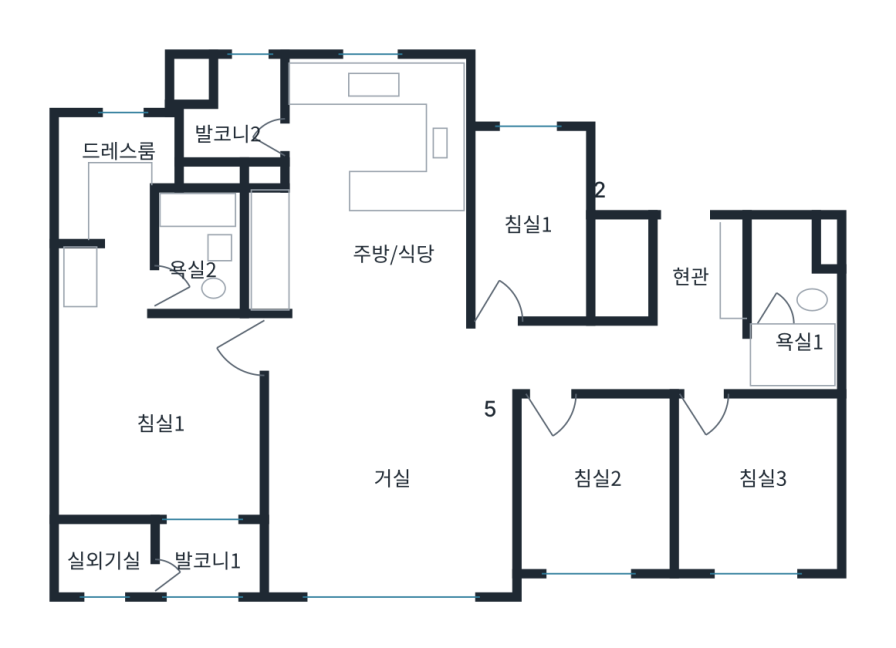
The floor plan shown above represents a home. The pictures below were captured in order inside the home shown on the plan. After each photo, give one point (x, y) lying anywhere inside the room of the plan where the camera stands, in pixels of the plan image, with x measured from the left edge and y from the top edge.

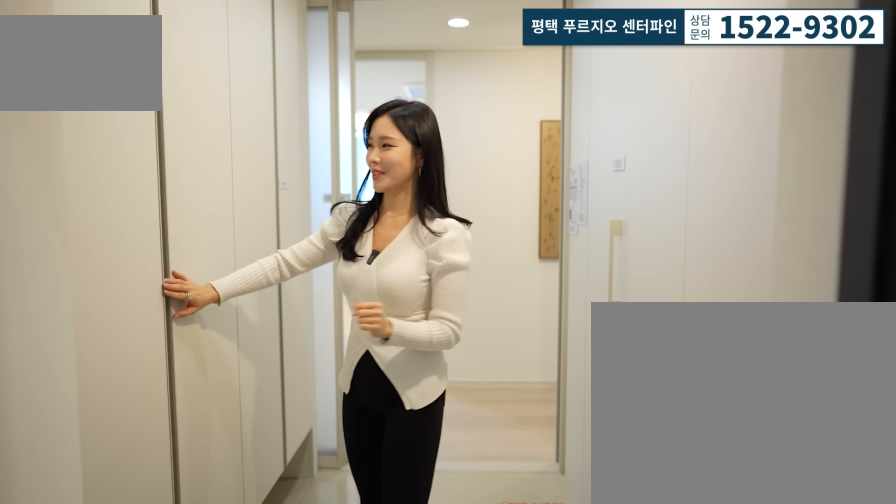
(715, 261)
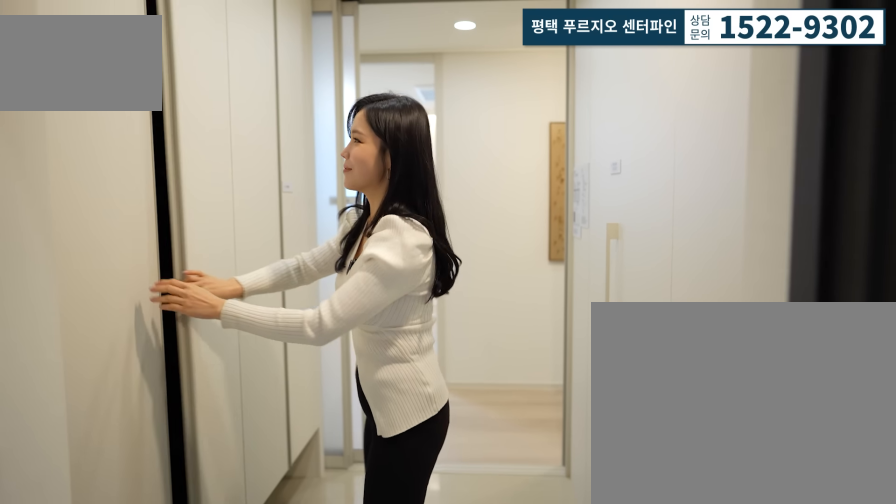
(676, 250)
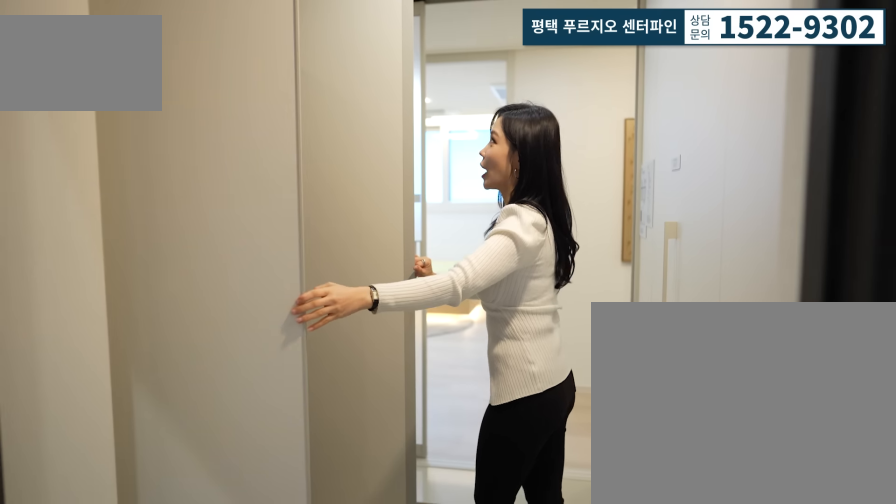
(675, 251)
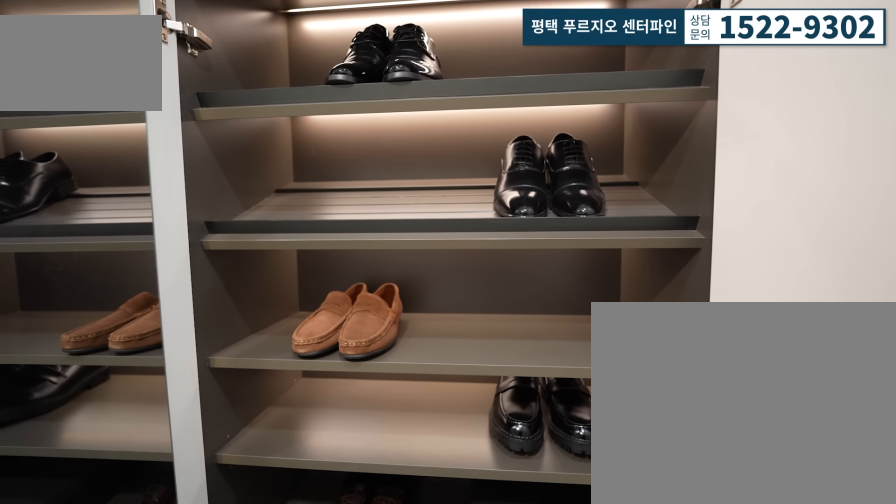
(678, 266)
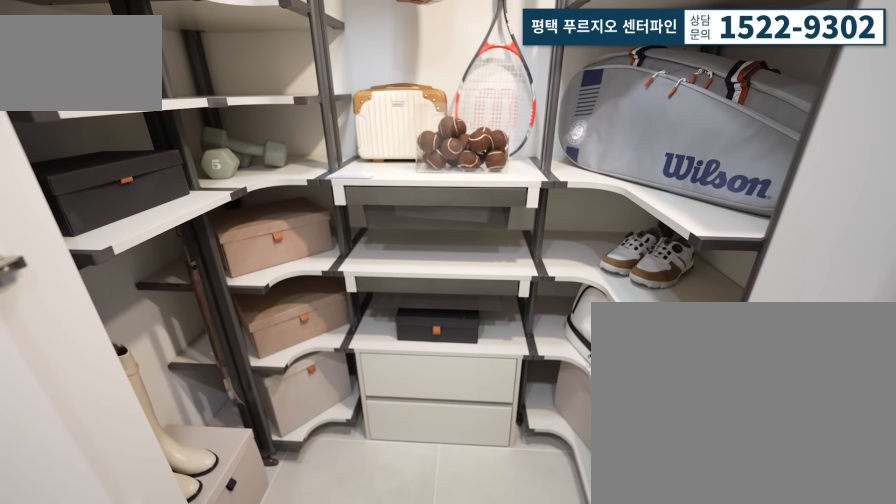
(678, 266)
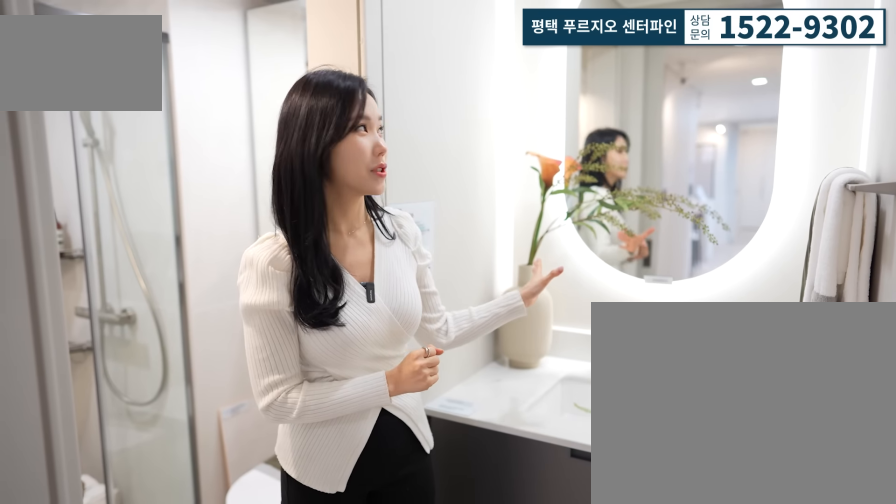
(778, 333)
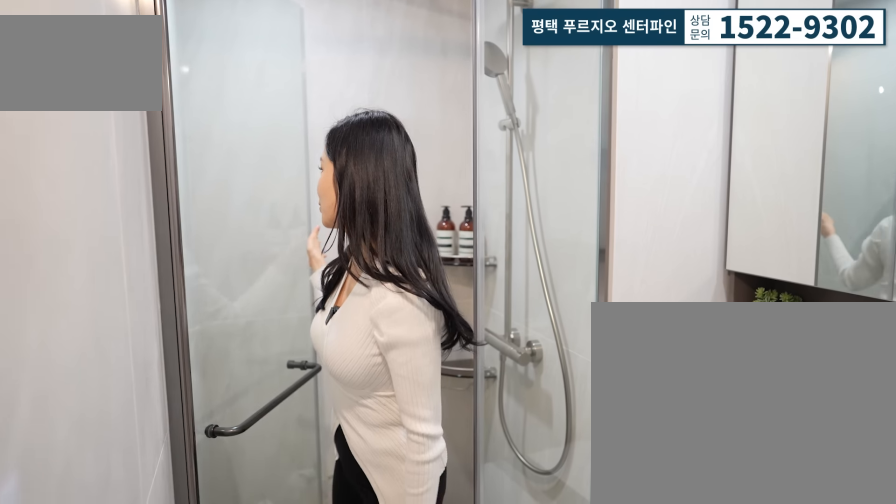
(810, 355)
